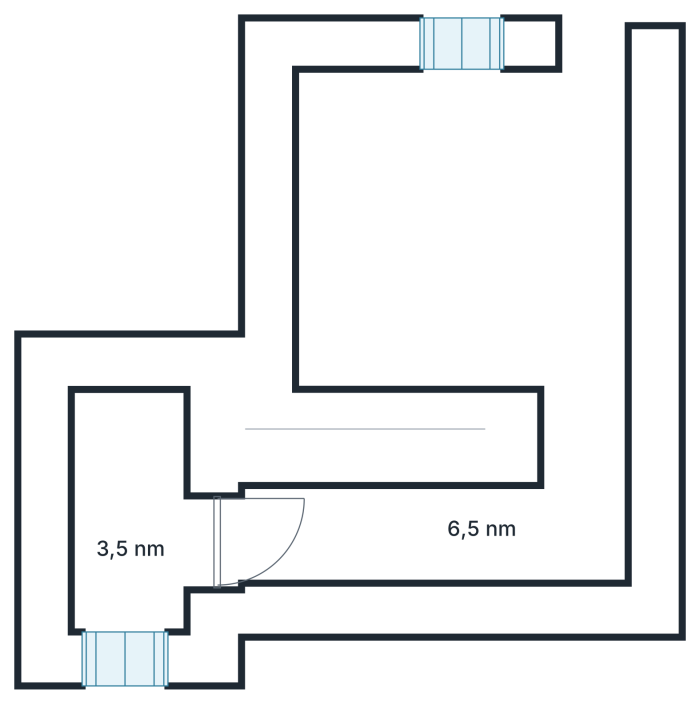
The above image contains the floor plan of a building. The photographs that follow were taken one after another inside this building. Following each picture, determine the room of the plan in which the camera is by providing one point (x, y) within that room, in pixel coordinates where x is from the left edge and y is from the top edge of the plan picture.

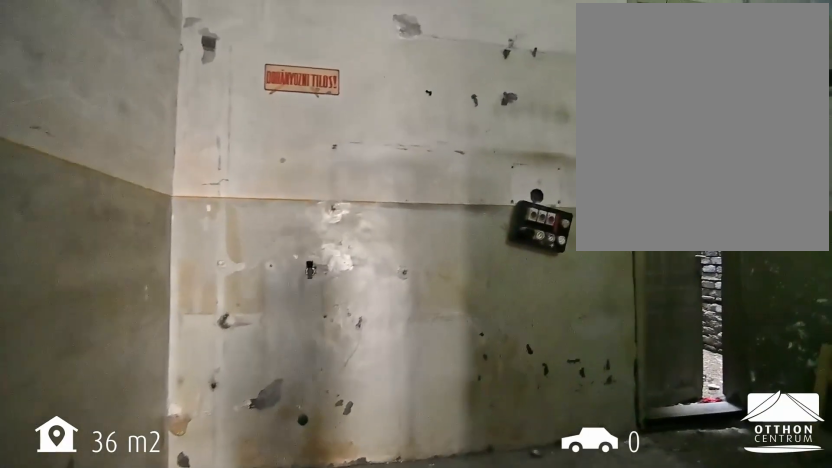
(435, 532)
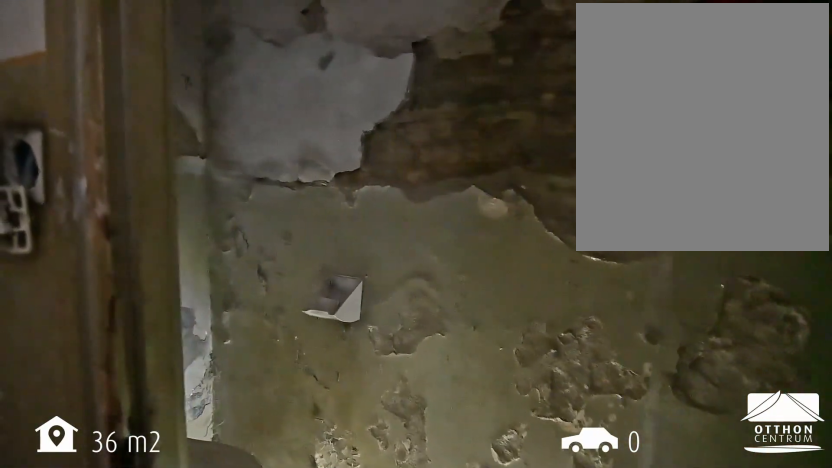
(130, 514)
